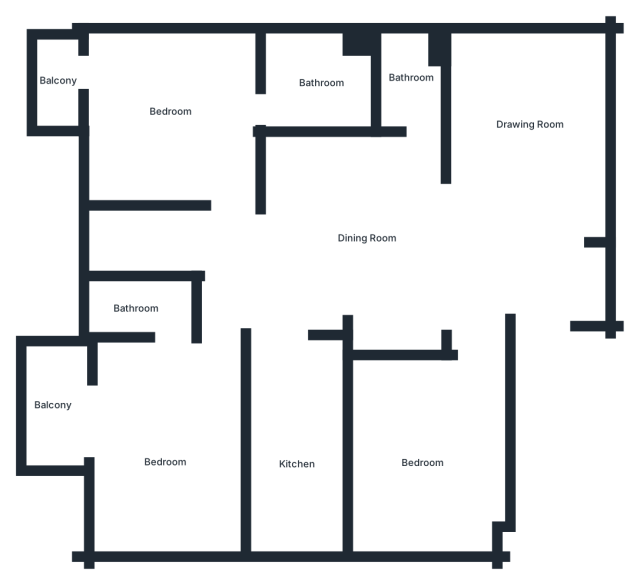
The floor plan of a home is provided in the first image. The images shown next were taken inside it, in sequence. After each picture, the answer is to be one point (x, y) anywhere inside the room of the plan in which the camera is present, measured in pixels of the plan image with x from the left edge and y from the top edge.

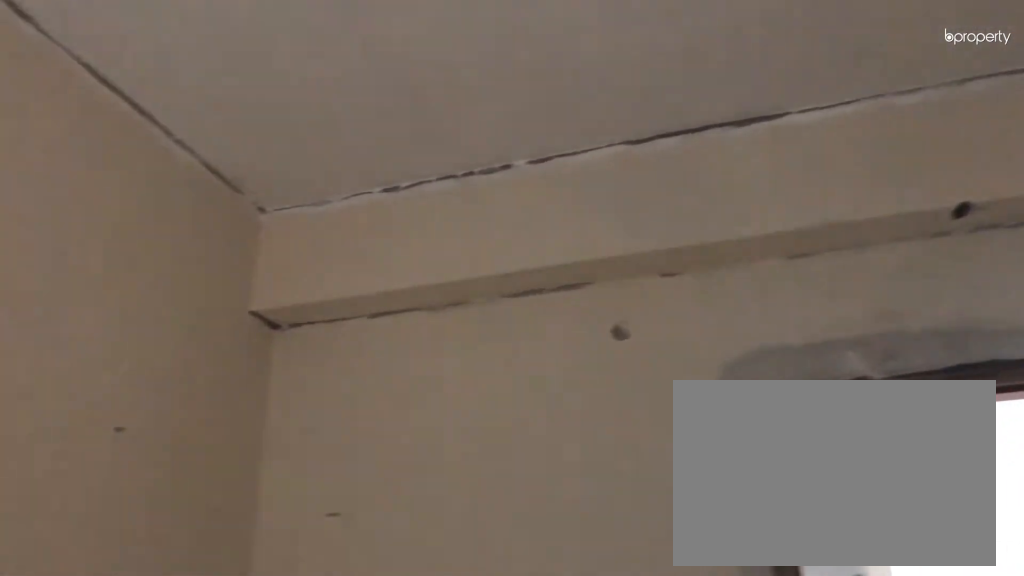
(428, 459)
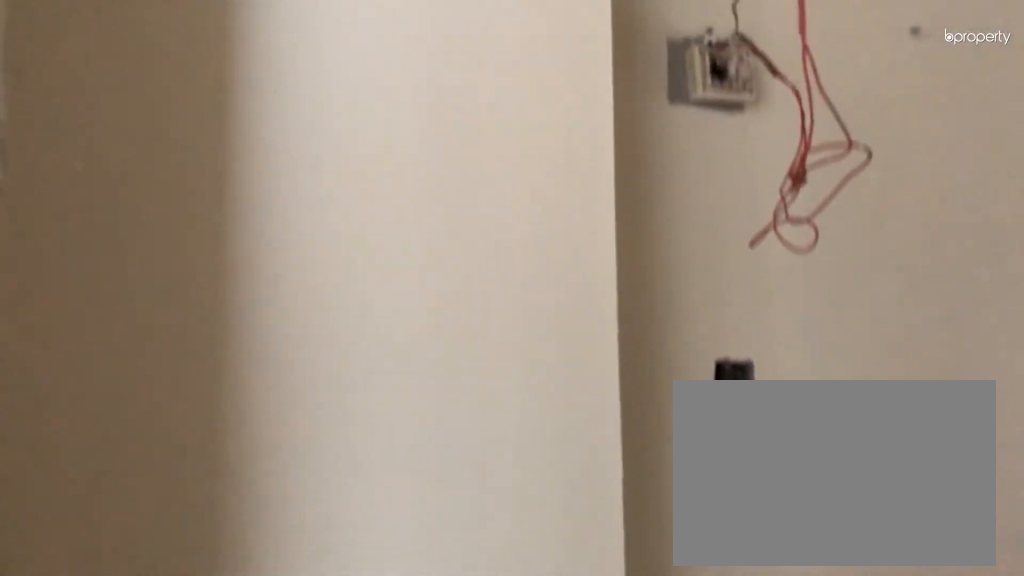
(304, 461)
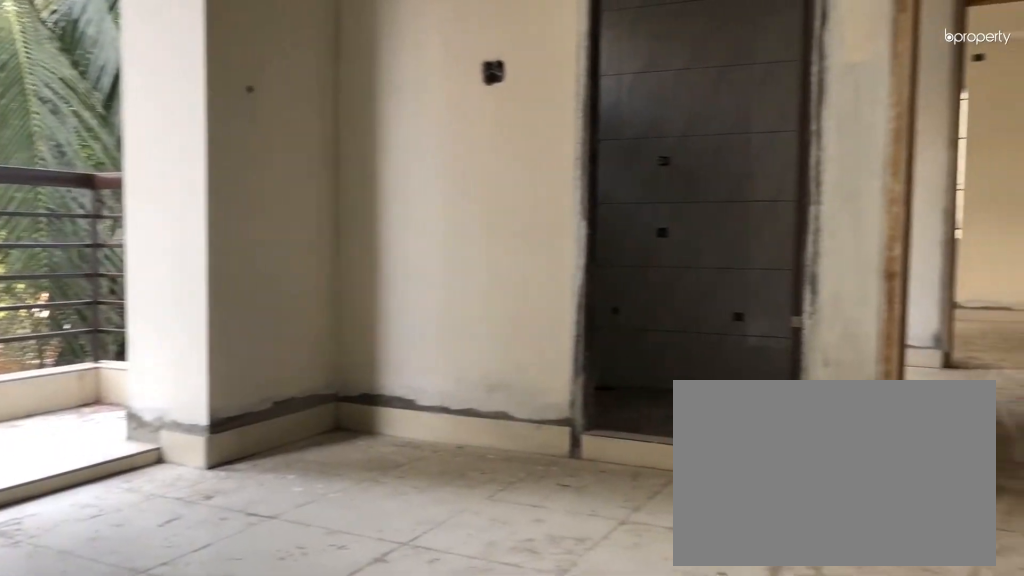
(164, 440)
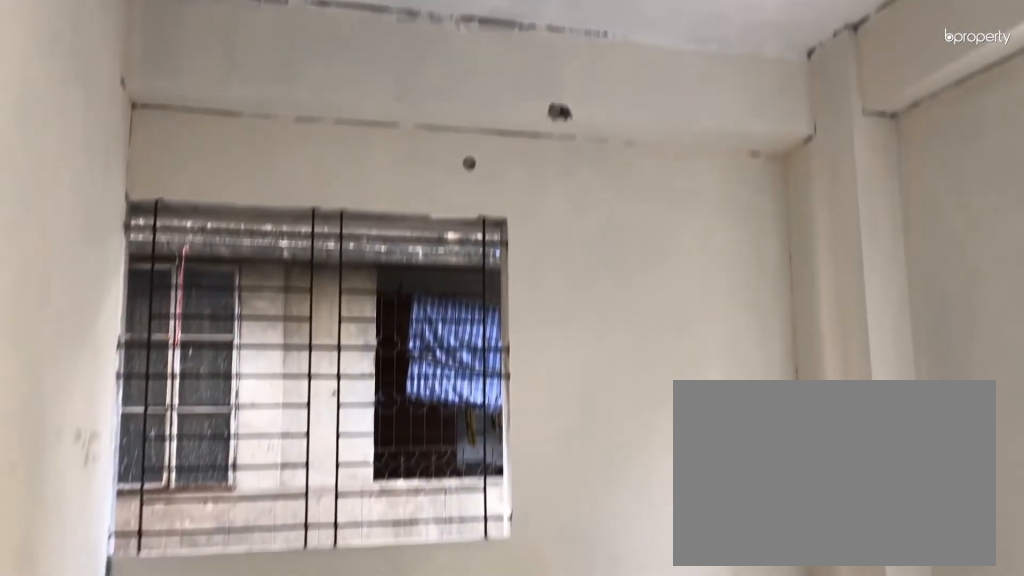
(164, 440)
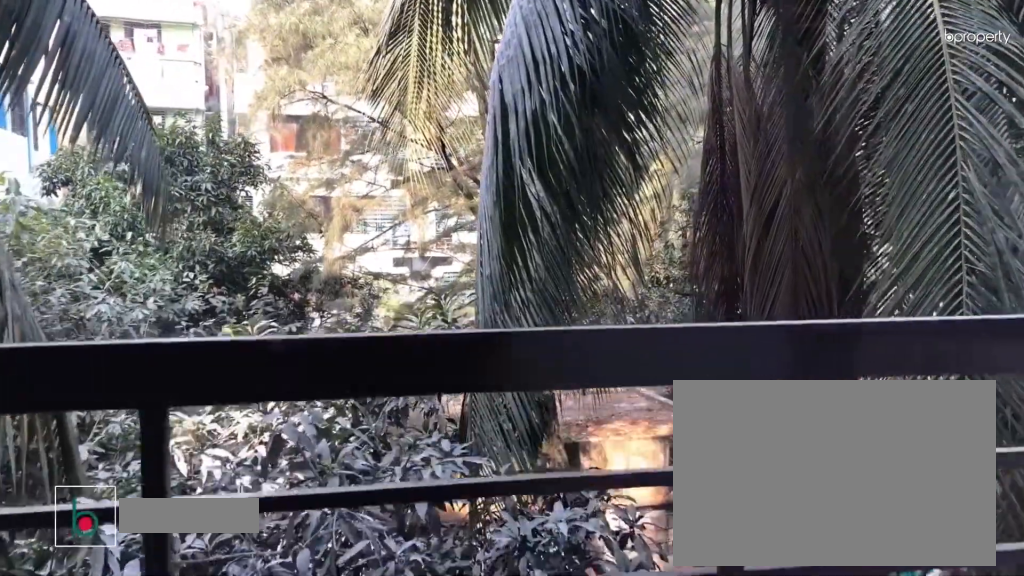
(53, 401)
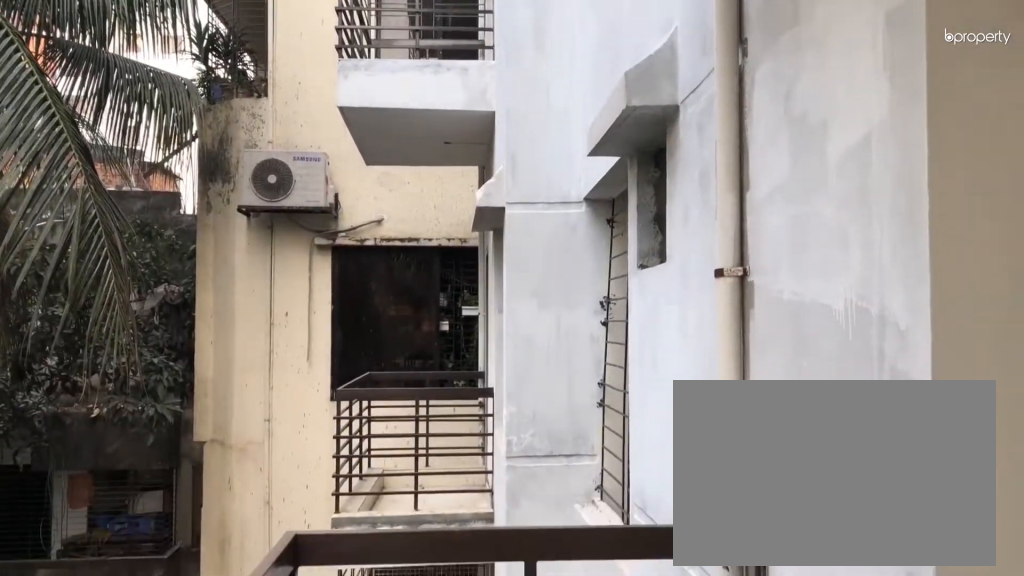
(53, 402)
